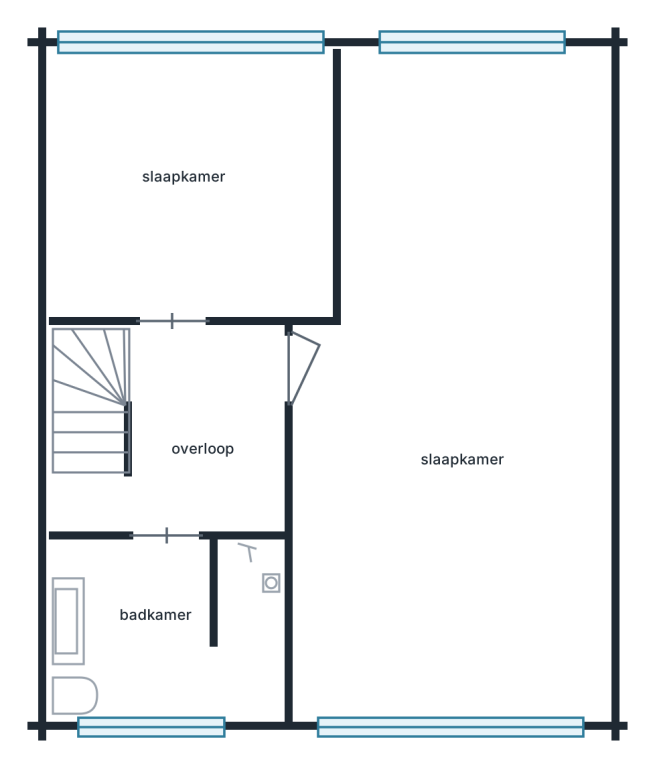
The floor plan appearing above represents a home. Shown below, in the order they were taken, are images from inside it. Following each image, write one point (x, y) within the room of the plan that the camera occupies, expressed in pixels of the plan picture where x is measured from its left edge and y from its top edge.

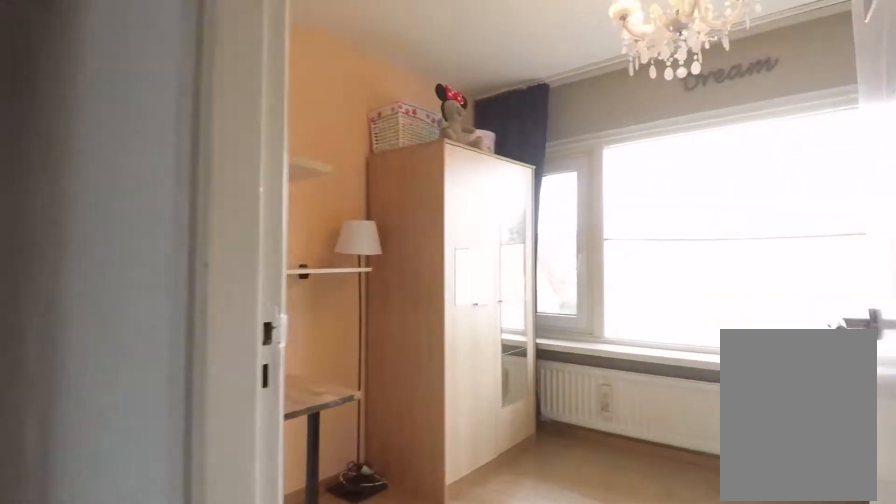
(192, 439)
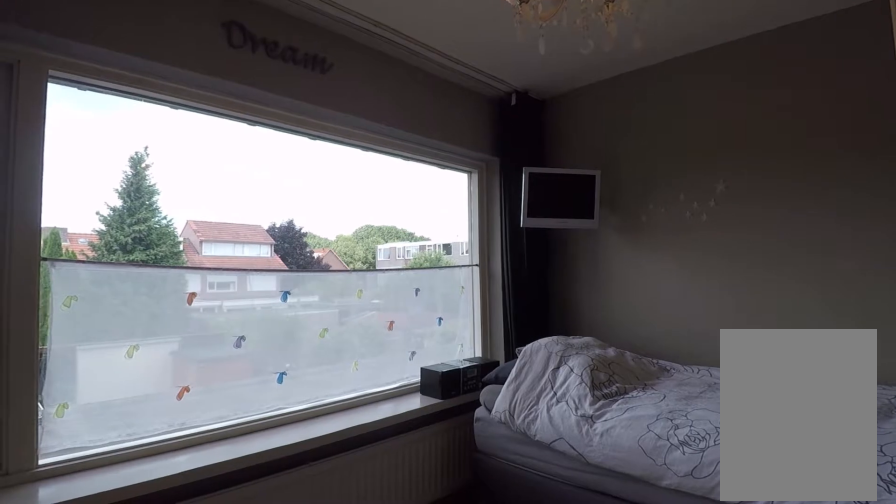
(190, 179)
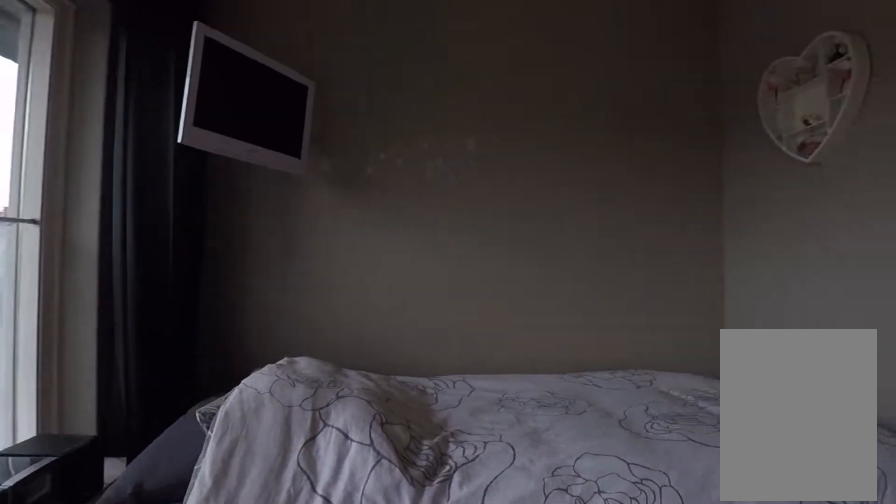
(190, 179)
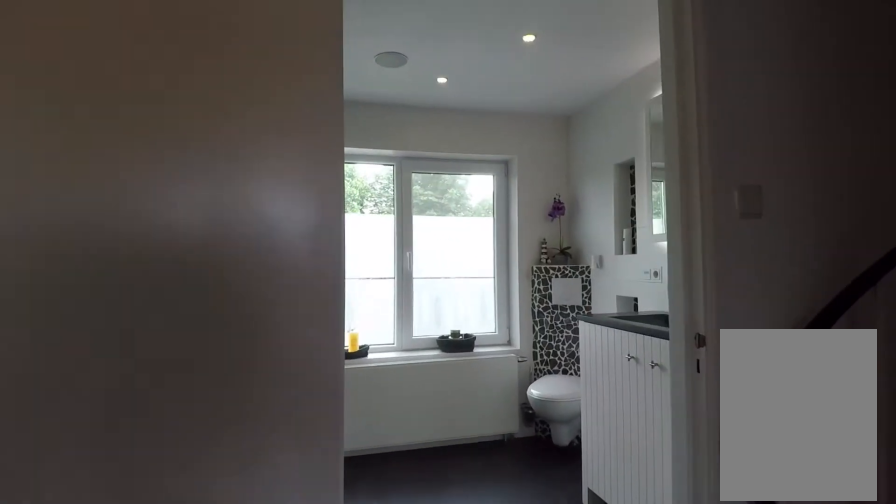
(193, 439)
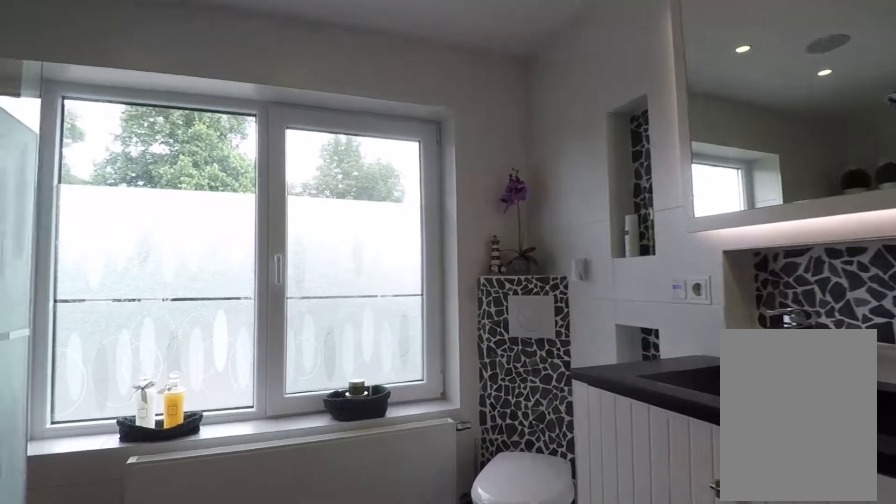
(168, 628)
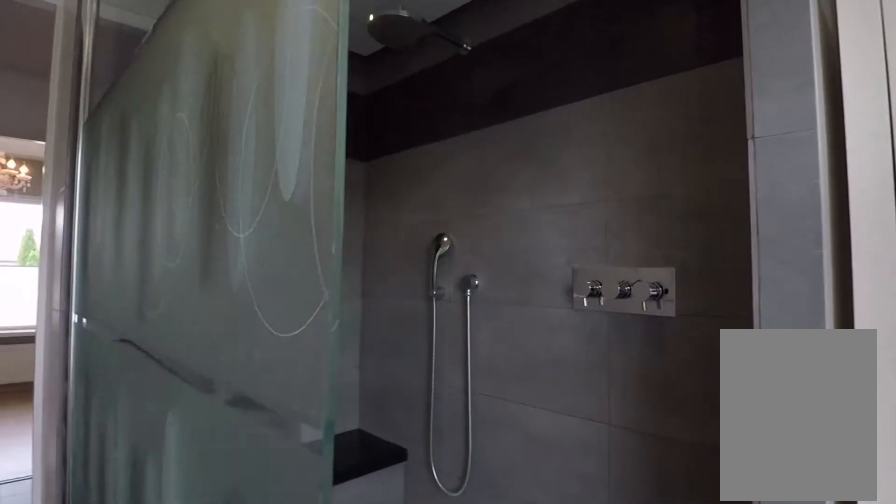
(167, 630)
